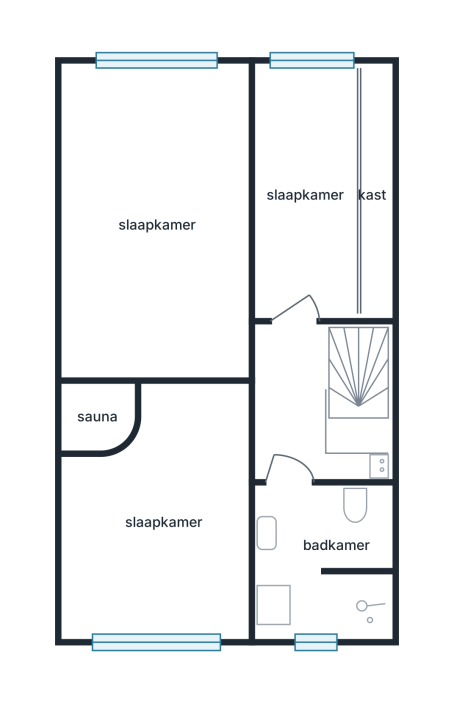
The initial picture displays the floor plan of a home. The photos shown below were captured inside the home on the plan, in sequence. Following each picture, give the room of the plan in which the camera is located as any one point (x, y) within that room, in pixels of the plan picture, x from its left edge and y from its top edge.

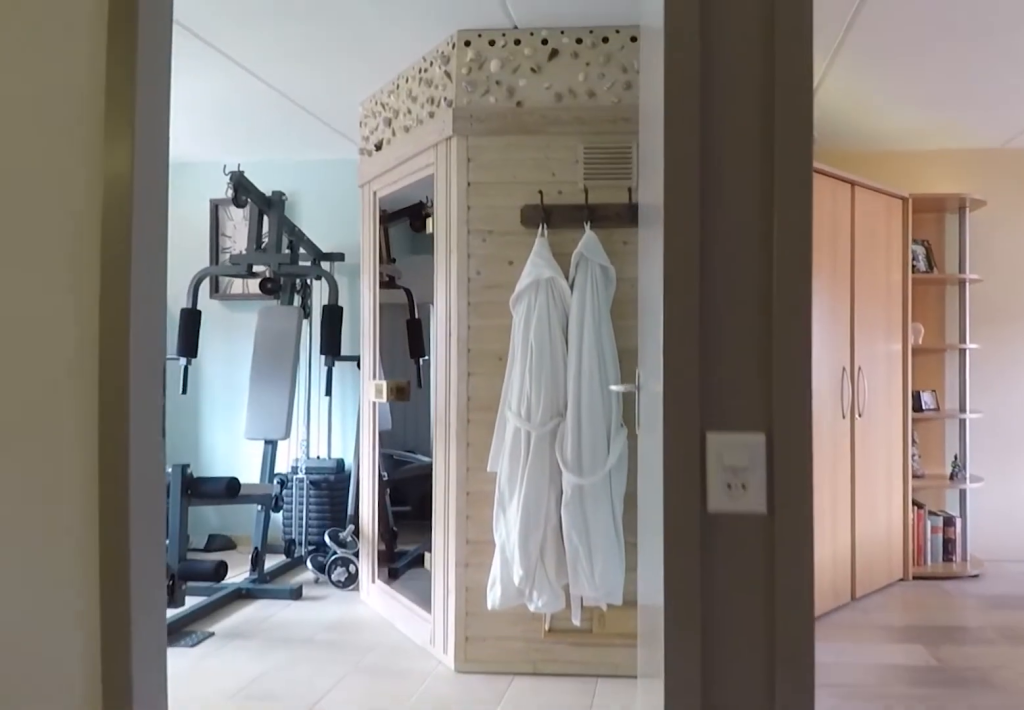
(298, 408)
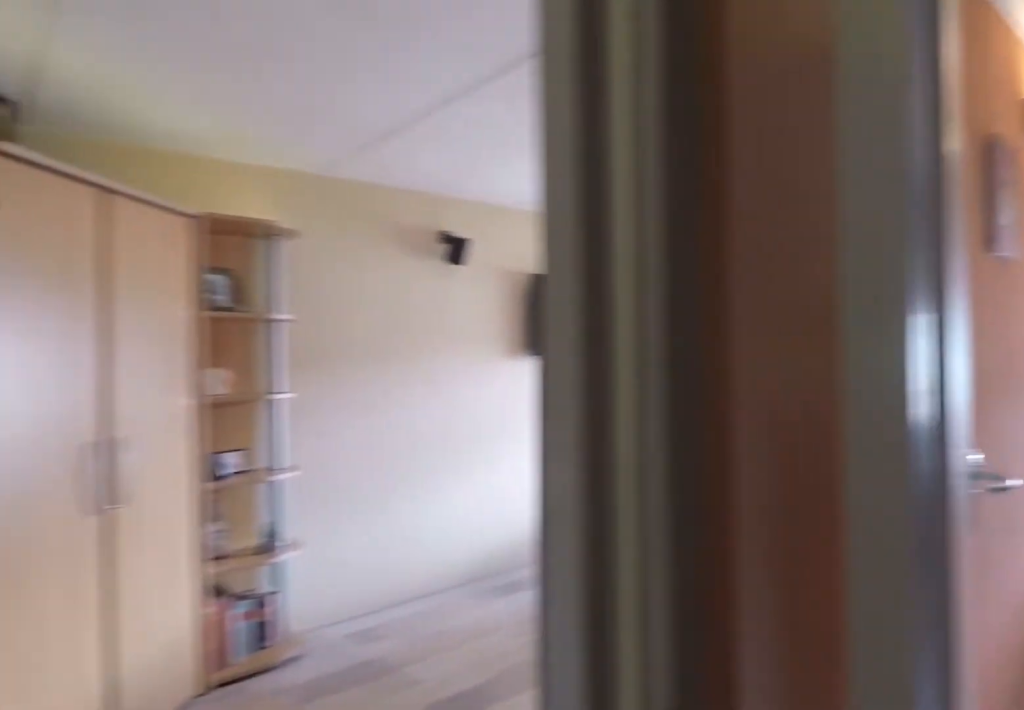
(298, 408)
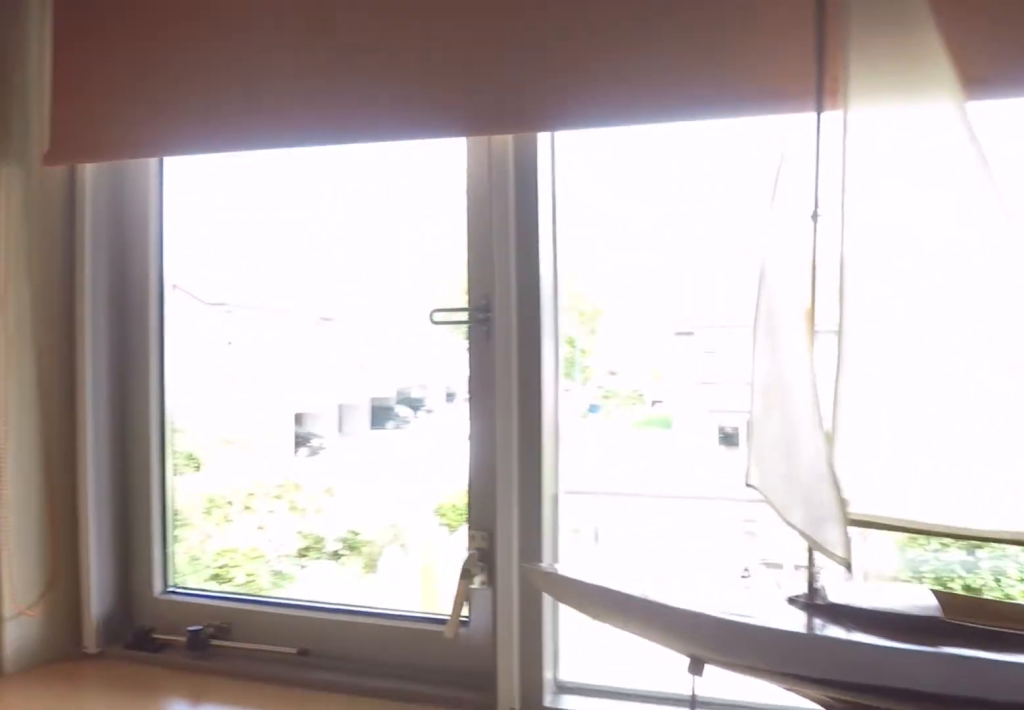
(304, 193)
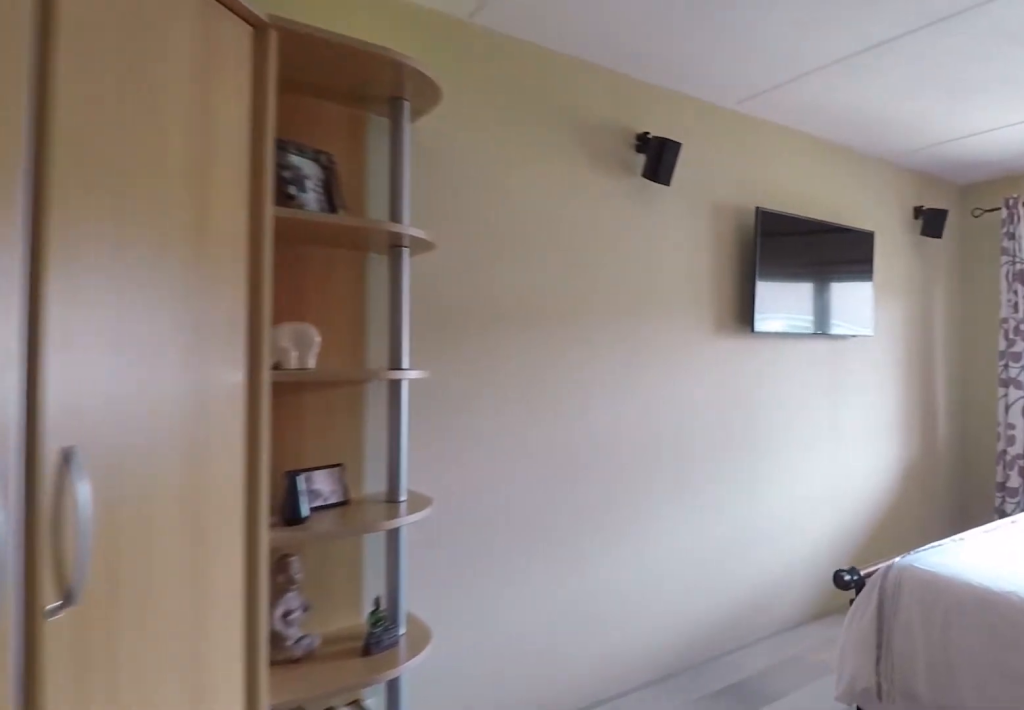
(106, 171)
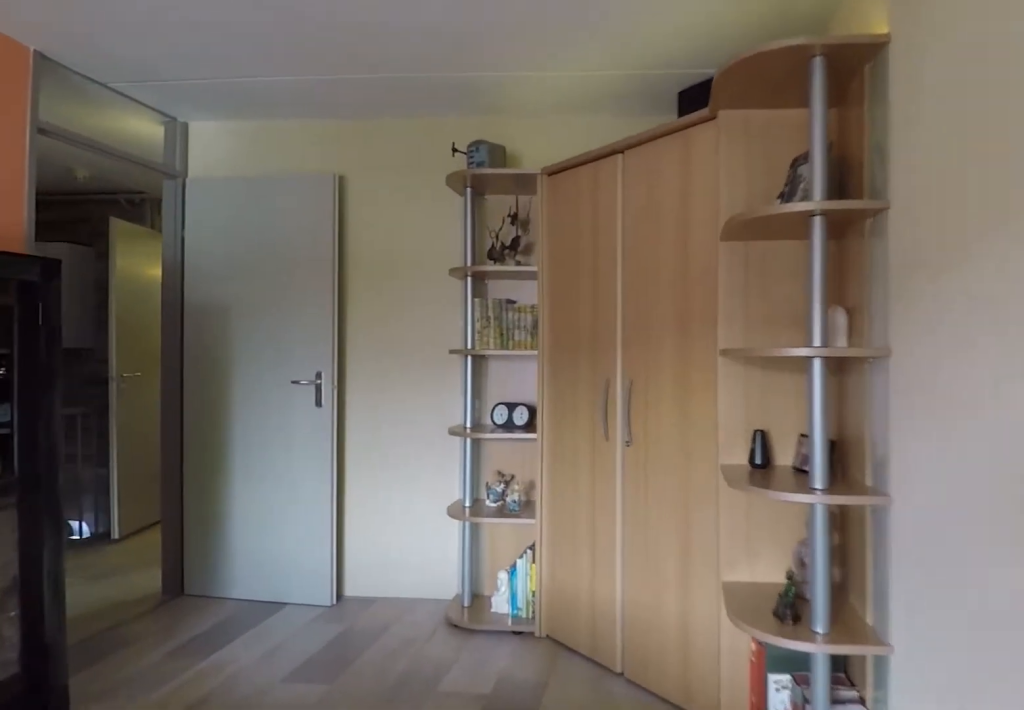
(106, 171)
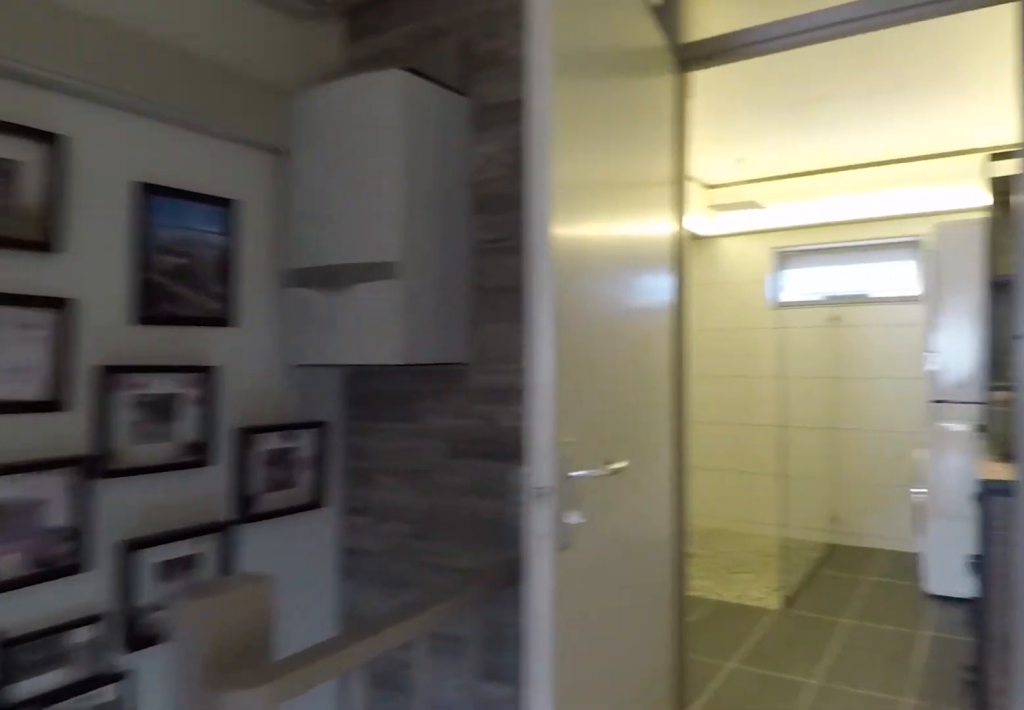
(297, 407)
